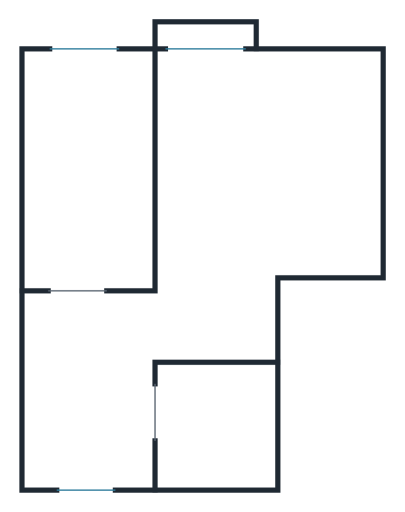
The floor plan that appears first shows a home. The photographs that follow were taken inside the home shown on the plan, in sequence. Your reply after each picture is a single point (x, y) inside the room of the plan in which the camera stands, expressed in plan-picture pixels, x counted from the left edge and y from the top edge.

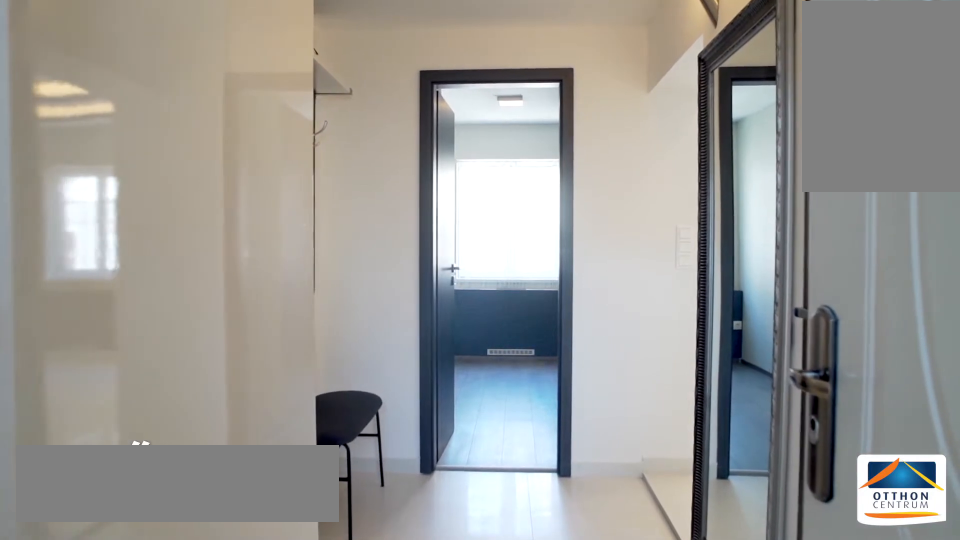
(86, 421)
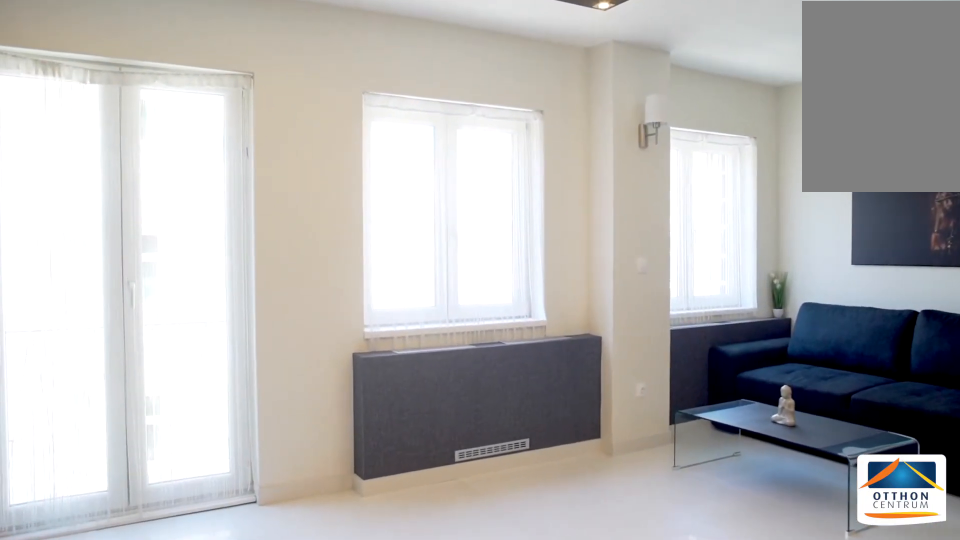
(244, 185)
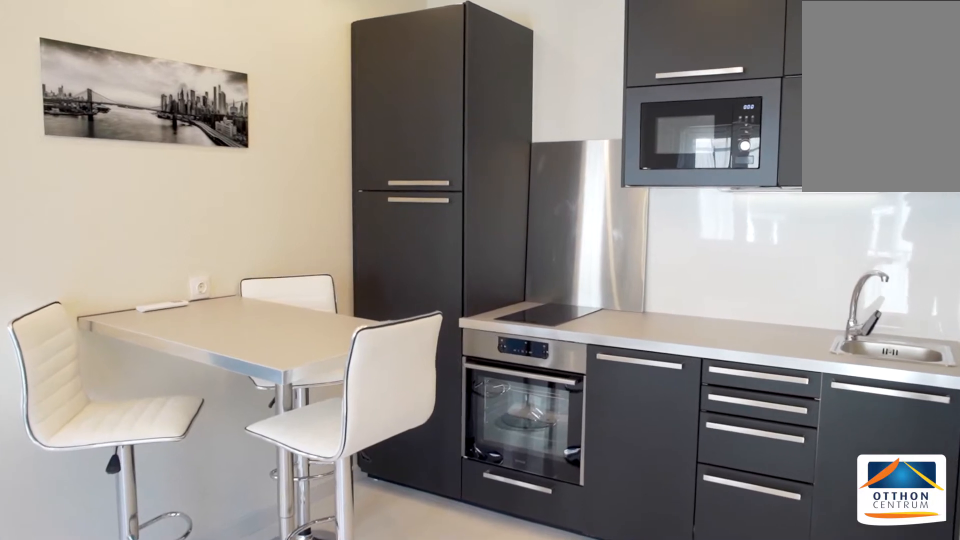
(243, 185)
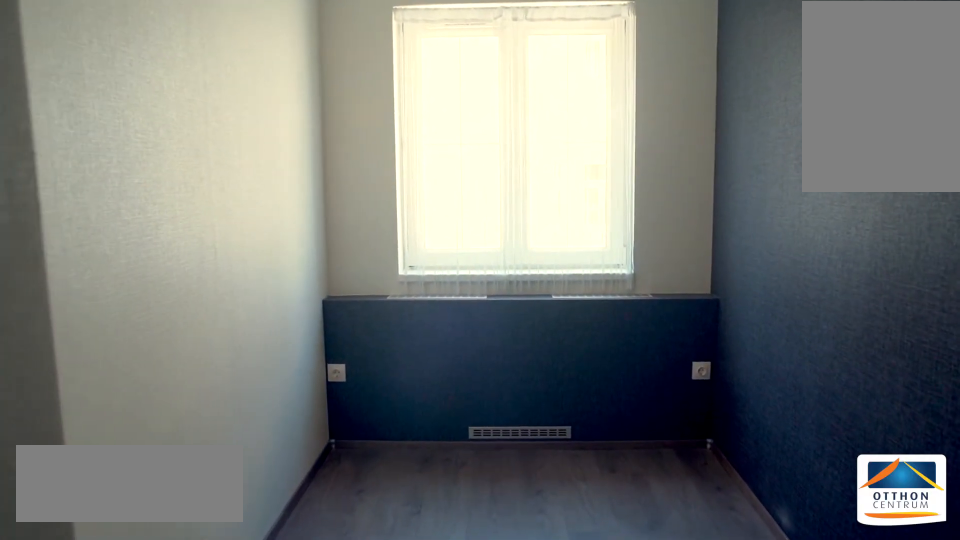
(88, 179)
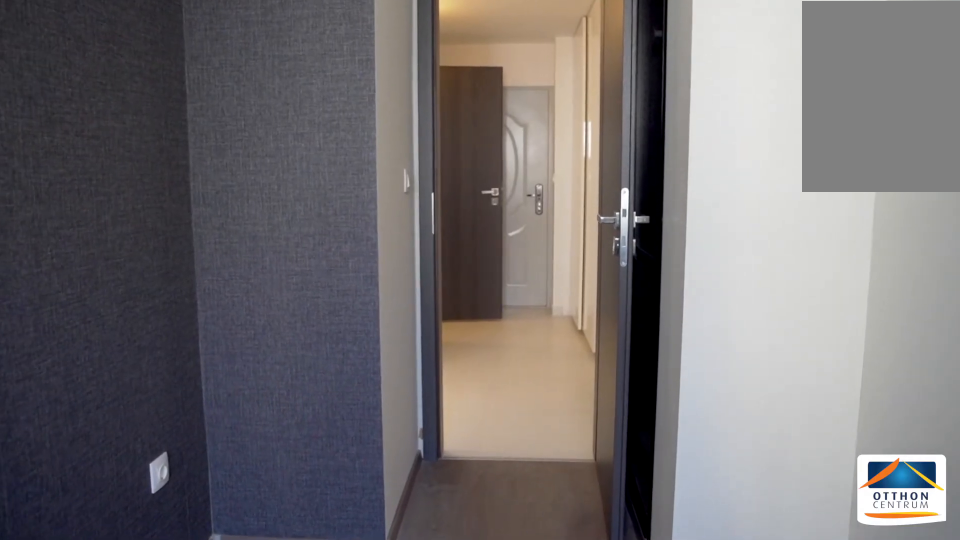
(87, 179)
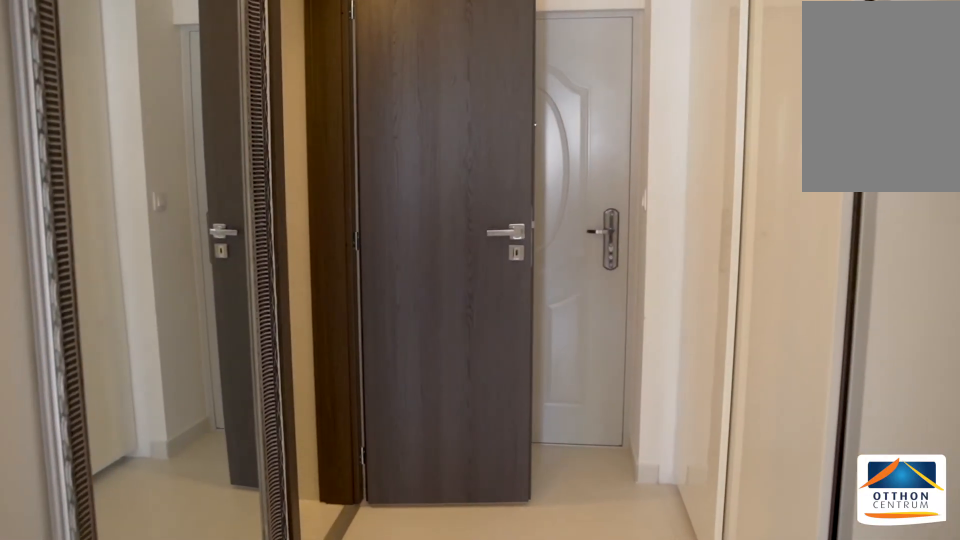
(88, 390)
